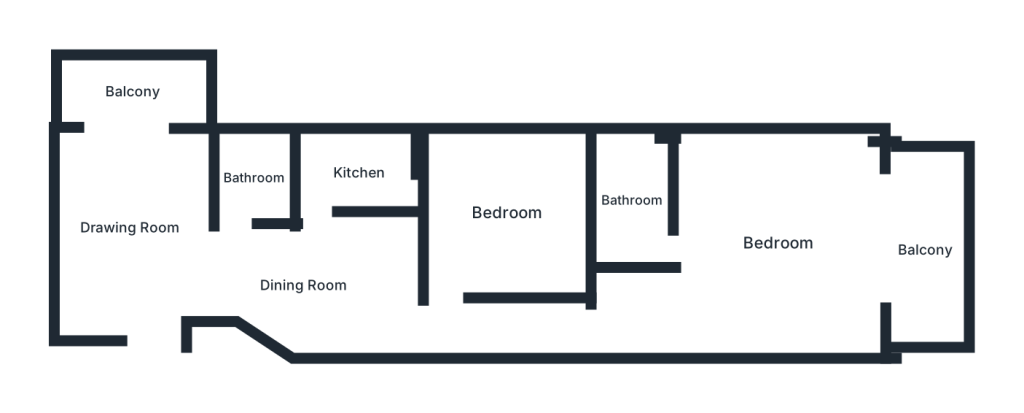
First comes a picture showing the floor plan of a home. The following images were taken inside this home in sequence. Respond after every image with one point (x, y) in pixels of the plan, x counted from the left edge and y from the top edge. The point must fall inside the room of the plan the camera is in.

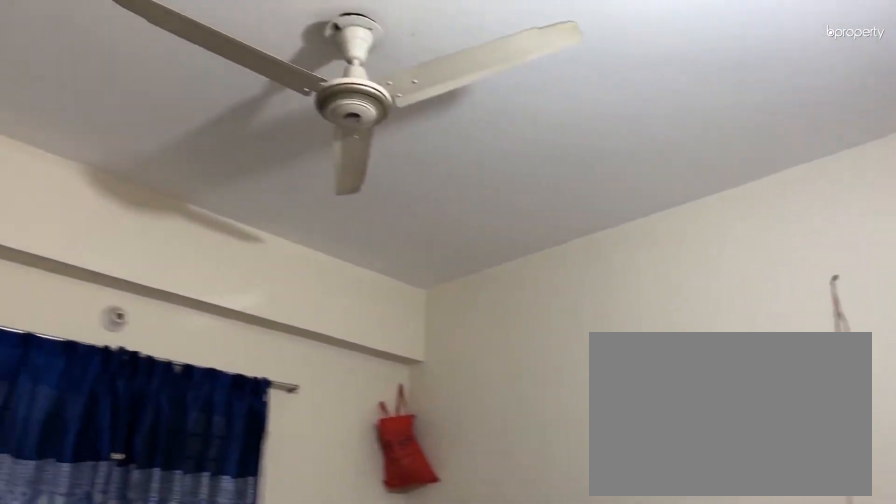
(505, 213)
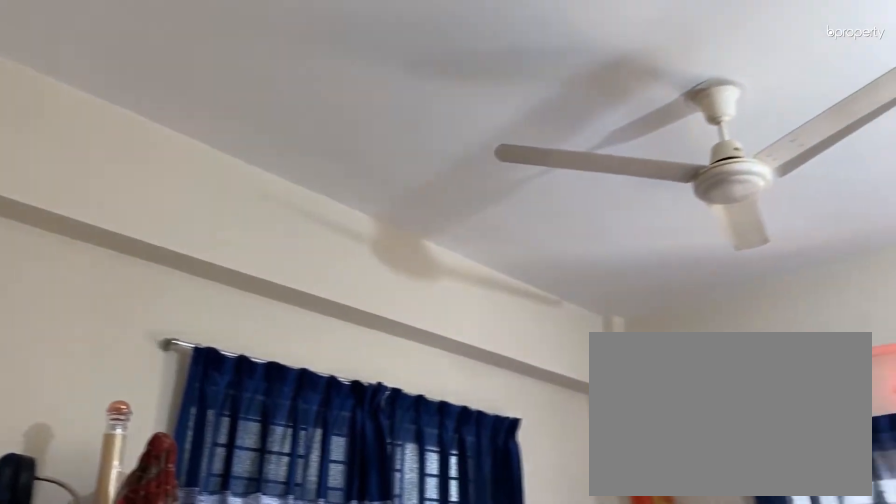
(778, 241)
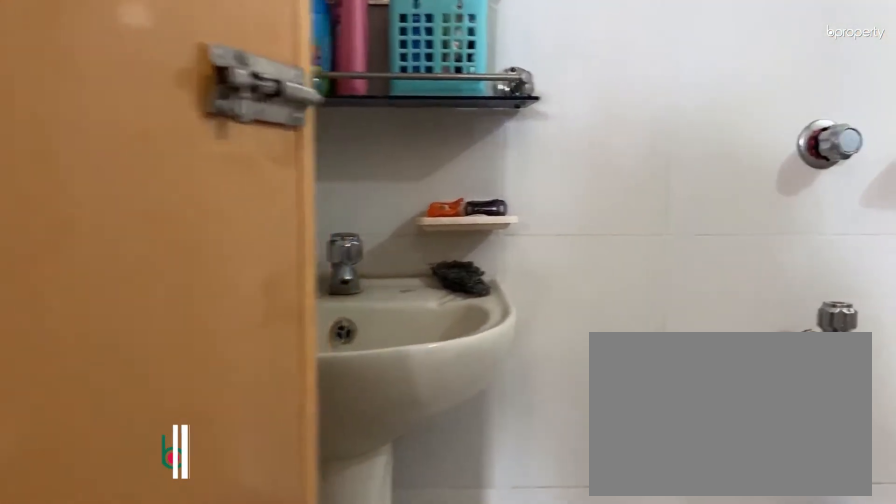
(630, 201)
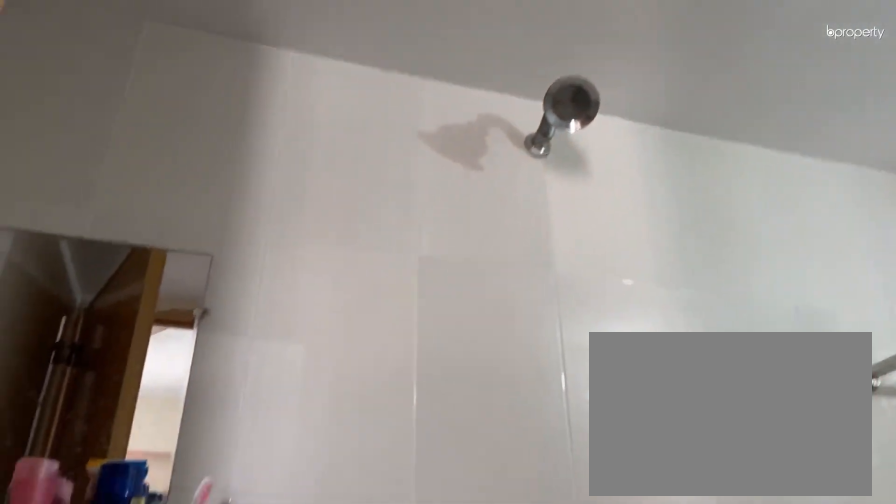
(630, 201)
